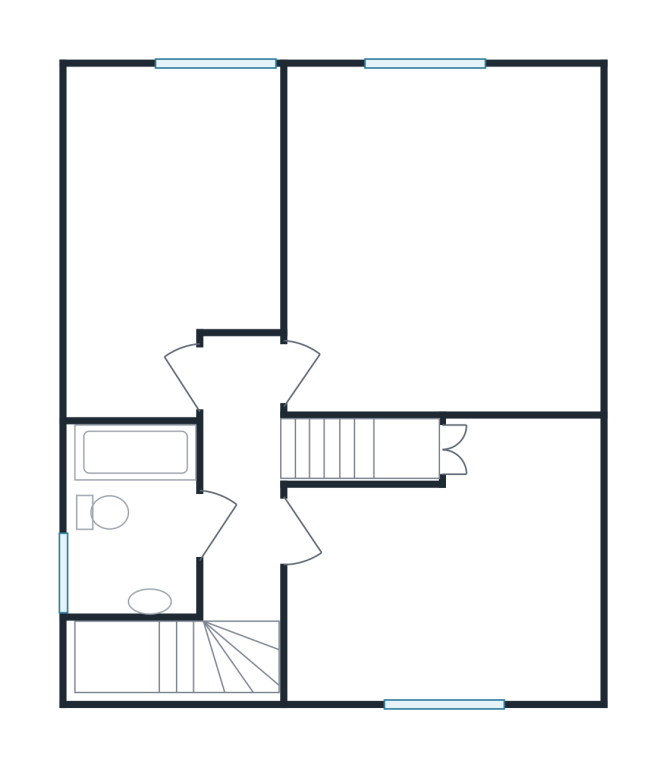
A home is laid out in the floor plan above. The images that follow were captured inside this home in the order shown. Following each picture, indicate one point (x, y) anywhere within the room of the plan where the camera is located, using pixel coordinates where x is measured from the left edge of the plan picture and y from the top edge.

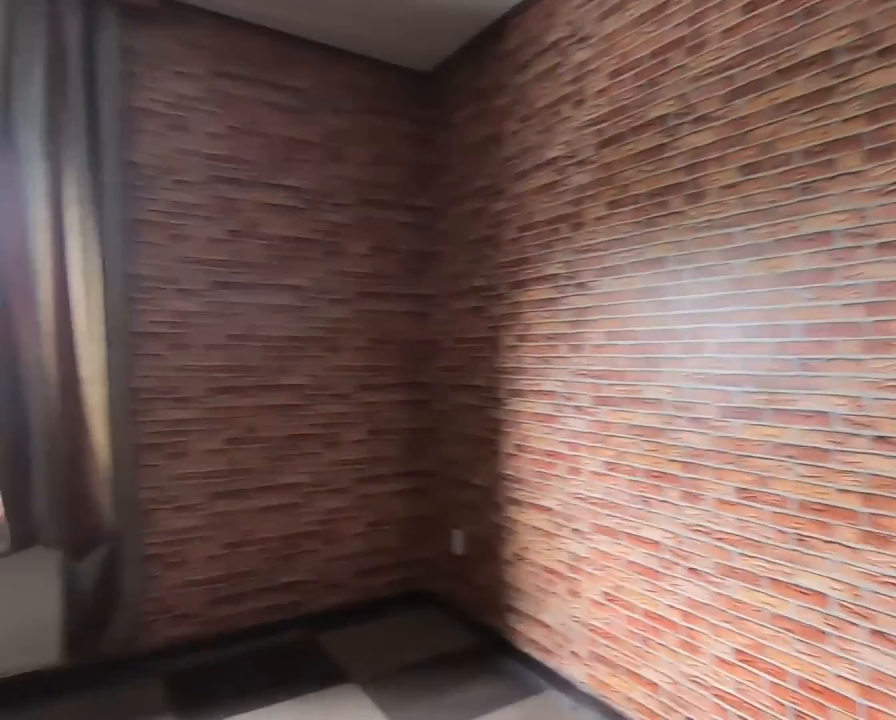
(452, 571)
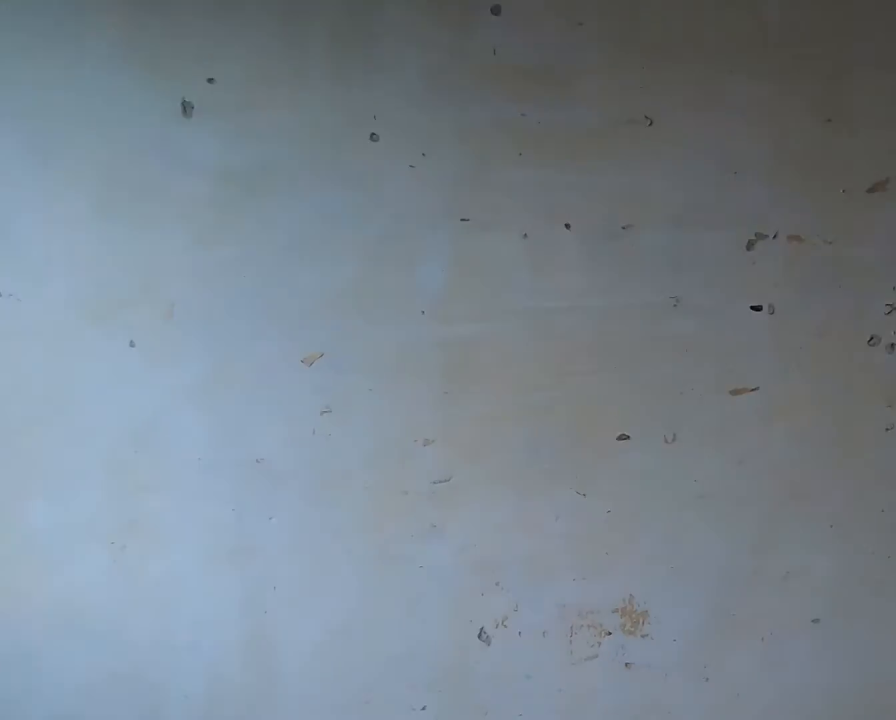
(180, 364)
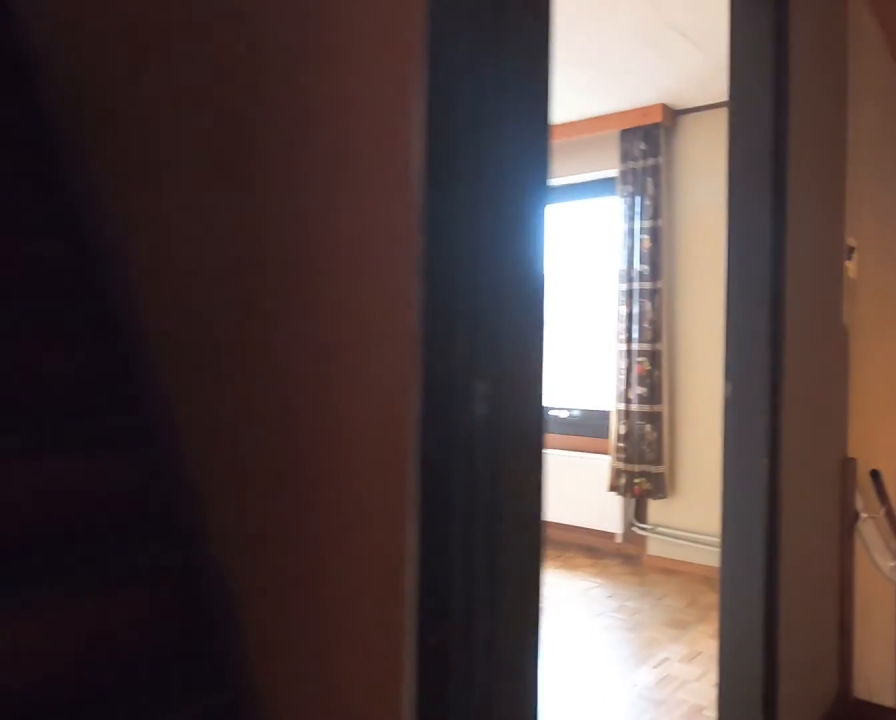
(242, 478)
